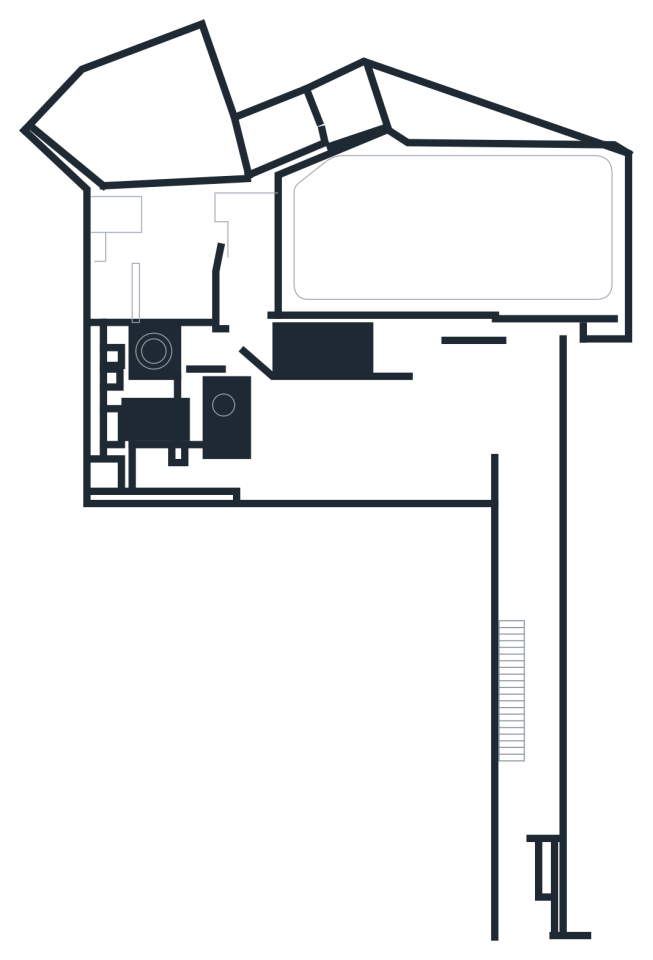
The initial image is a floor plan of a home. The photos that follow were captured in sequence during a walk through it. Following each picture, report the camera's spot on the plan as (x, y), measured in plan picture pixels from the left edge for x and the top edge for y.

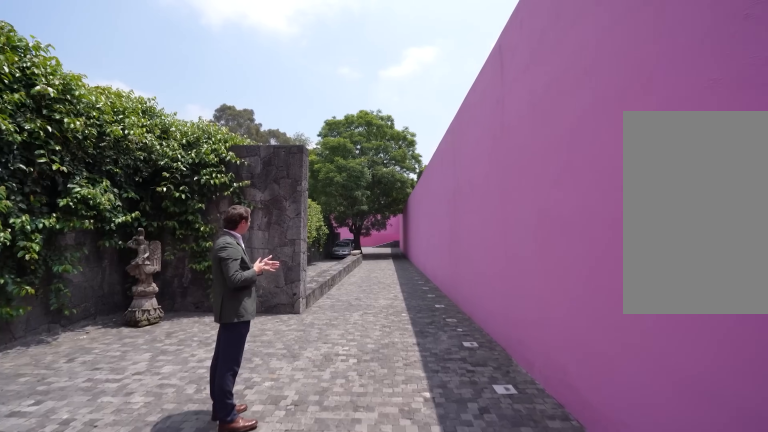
(541, 784)
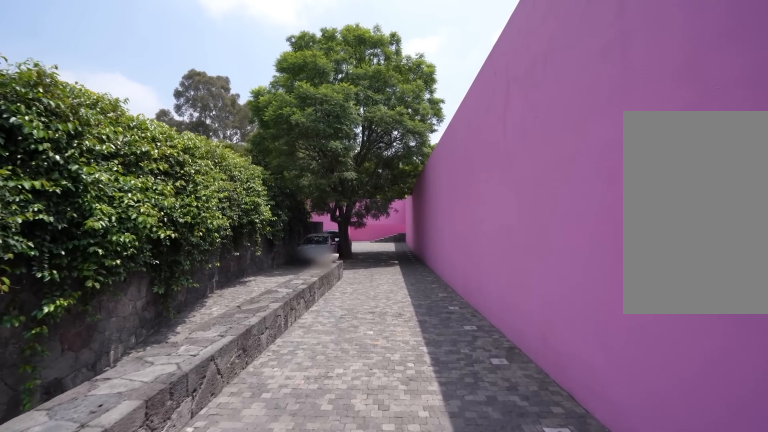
(544, 743)
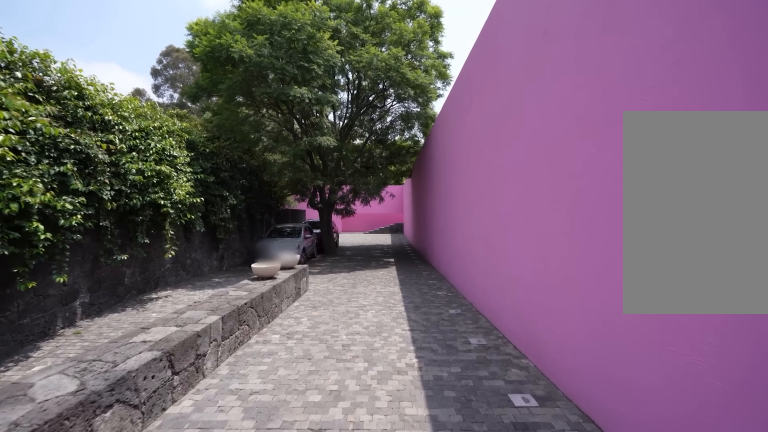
(547, 727)
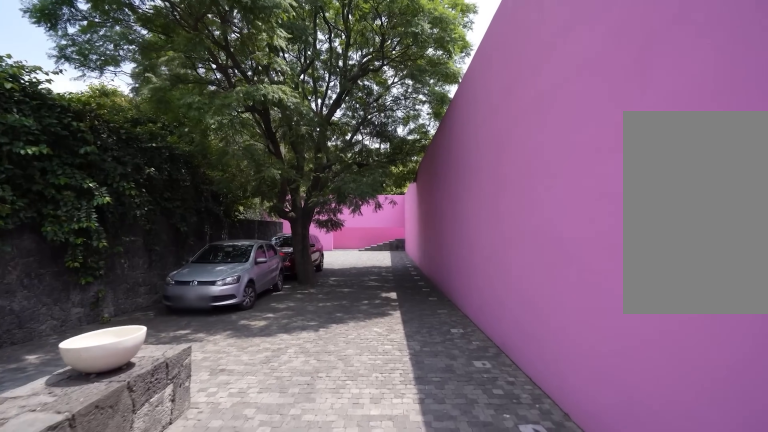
(547, 707)
